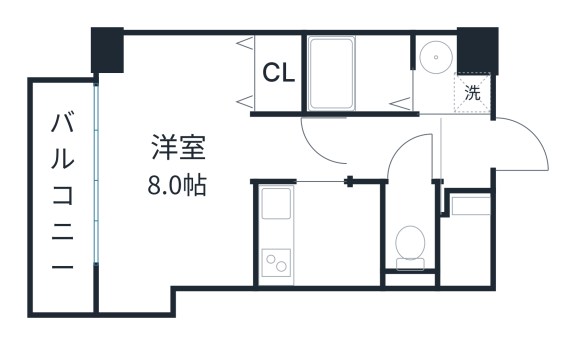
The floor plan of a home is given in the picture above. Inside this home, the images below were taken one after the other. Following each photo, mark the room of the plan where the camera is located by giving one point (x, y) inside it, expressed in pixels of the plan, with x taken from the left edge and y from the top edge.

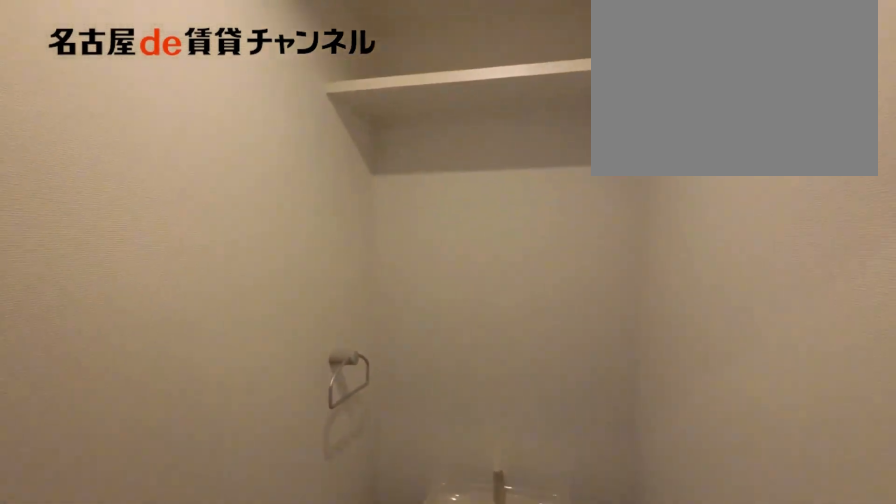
(410, 228)
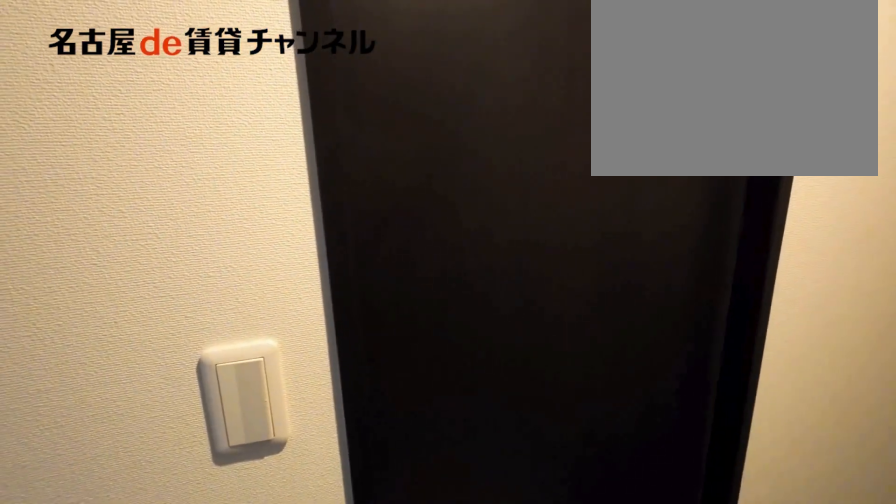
(396, 148)
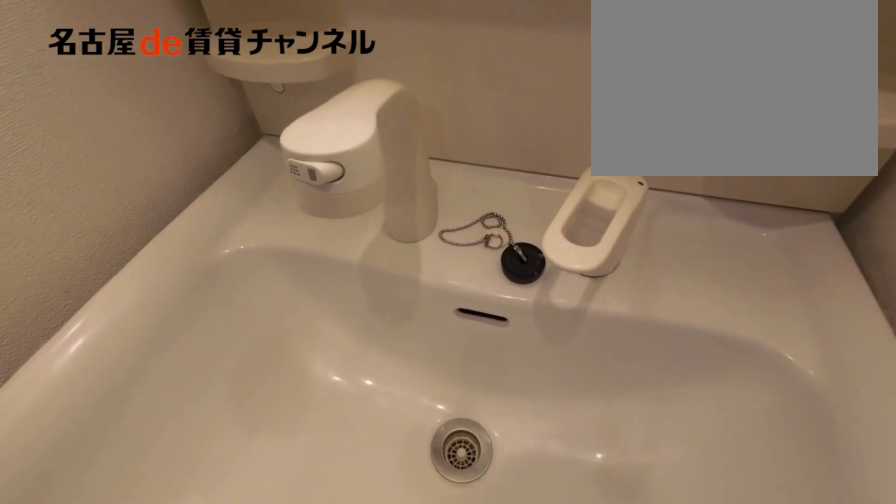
(448, 78)
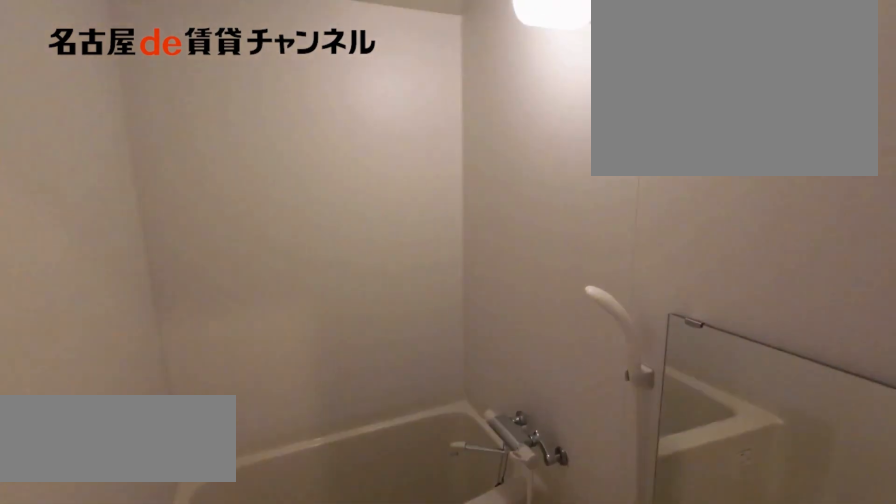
(359, 73)
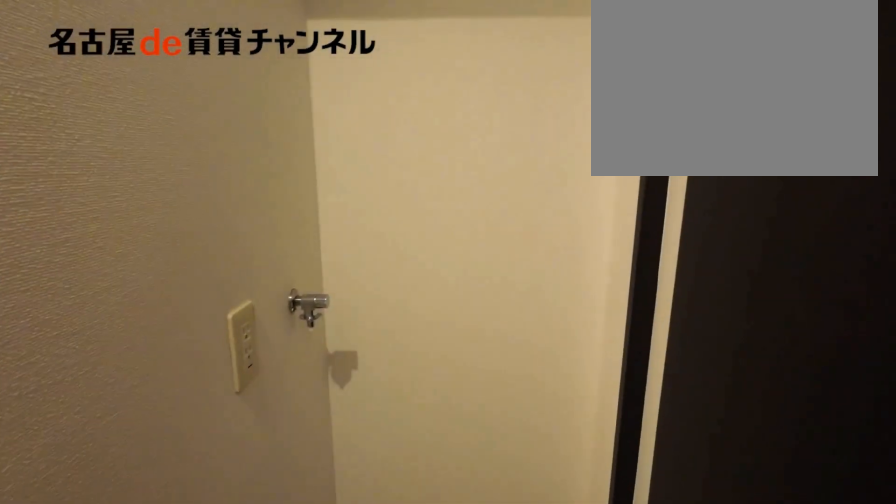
(448, 78)
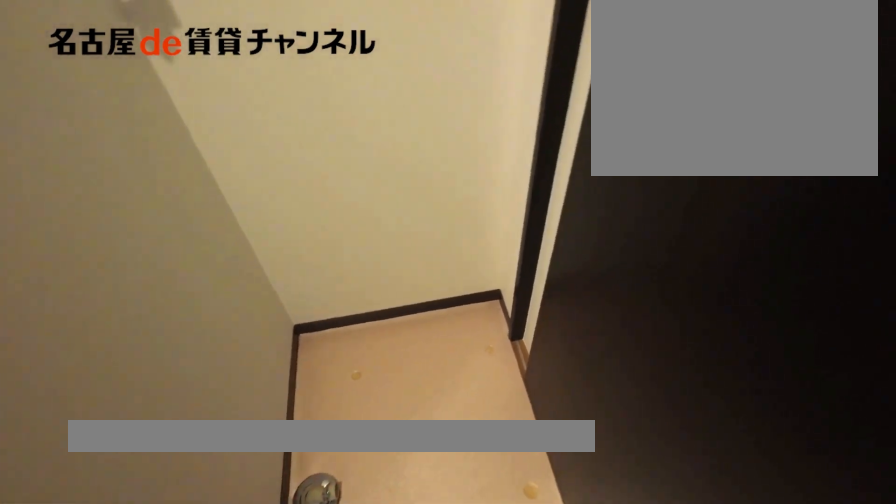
(448, 78)
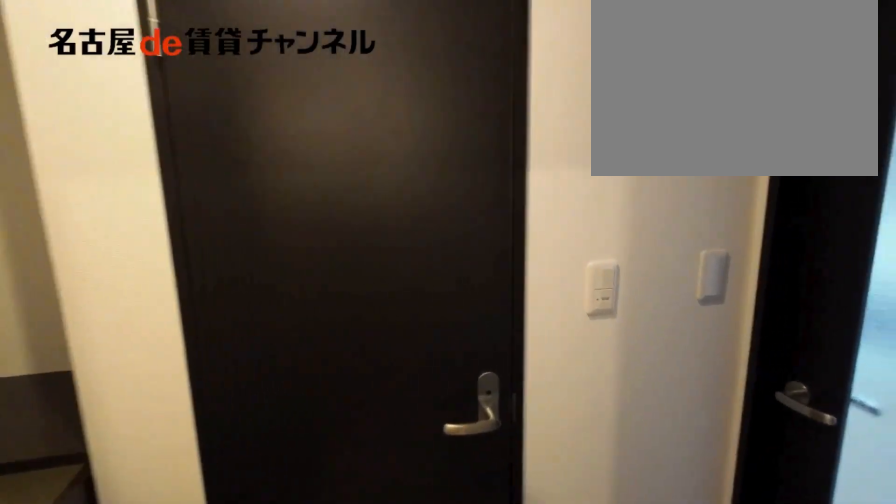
(396, 148)
